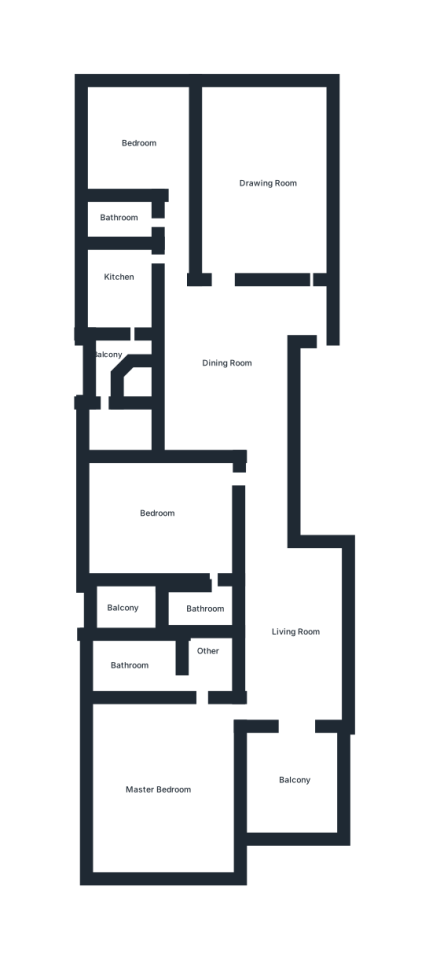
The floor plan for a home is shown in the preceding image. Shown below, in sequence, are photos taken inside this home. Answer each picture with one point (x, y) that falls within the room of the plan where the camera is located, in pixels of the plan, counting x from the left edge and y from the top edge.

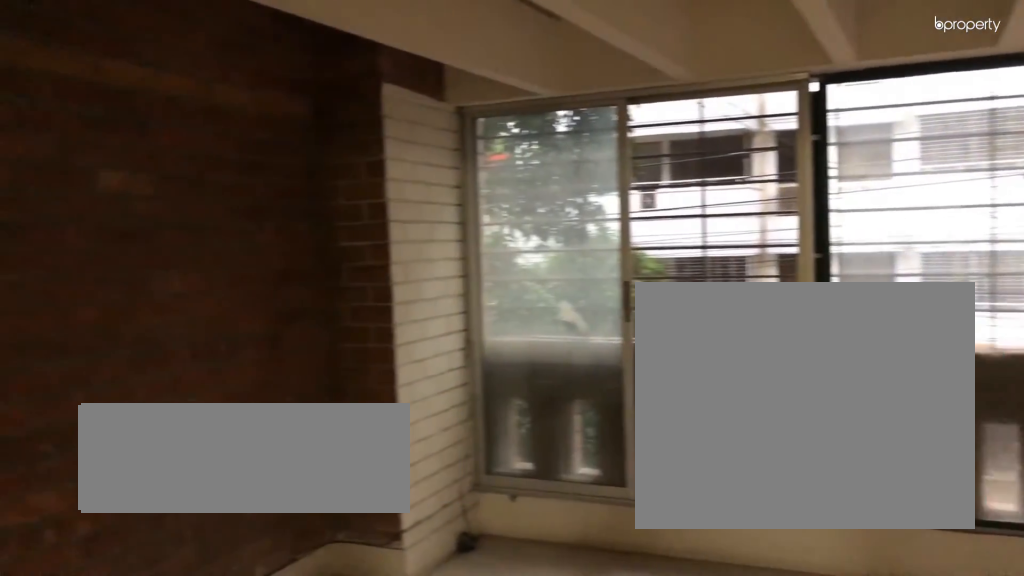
(291, 780)
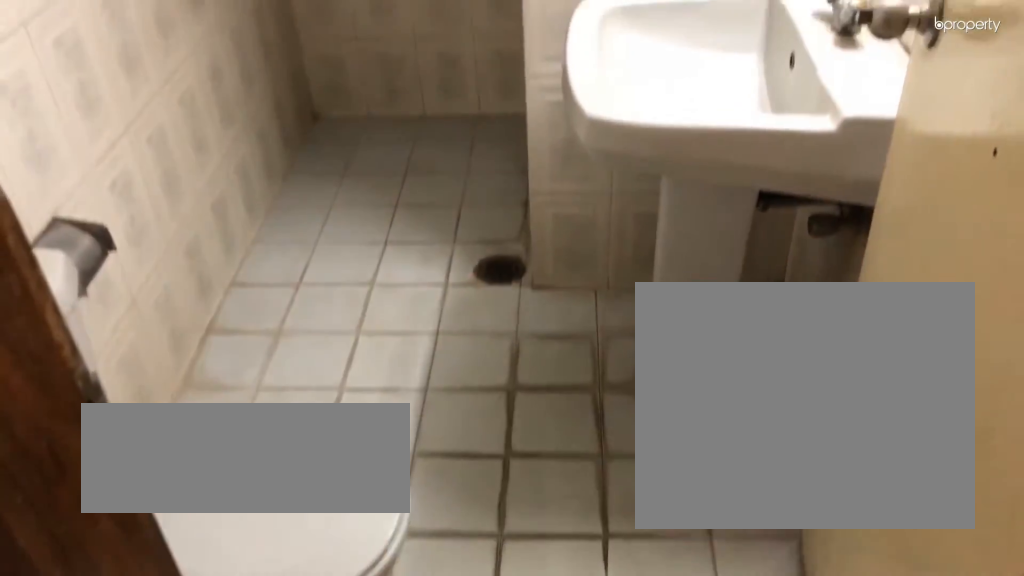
(130, 218)
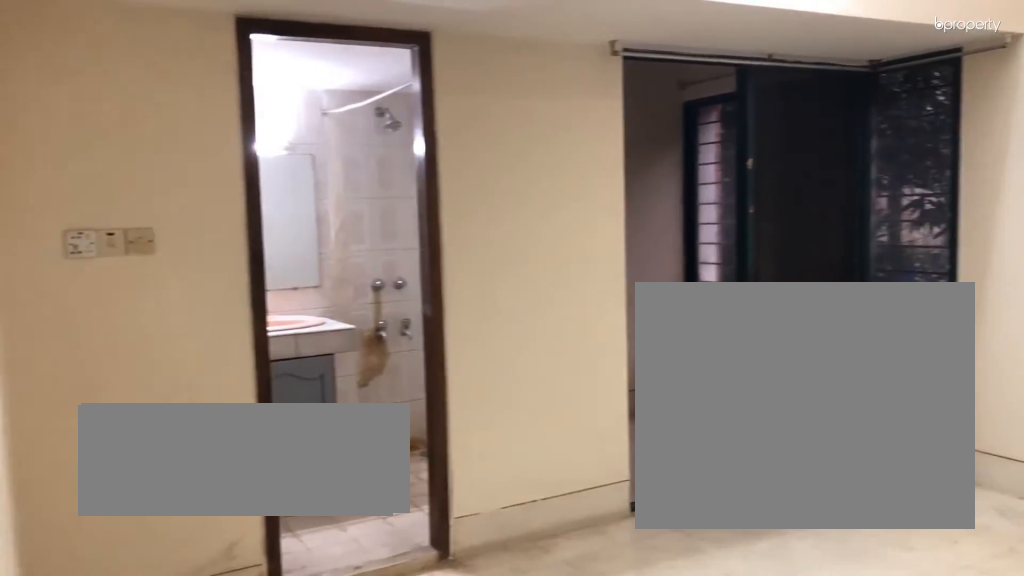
(162, 508)
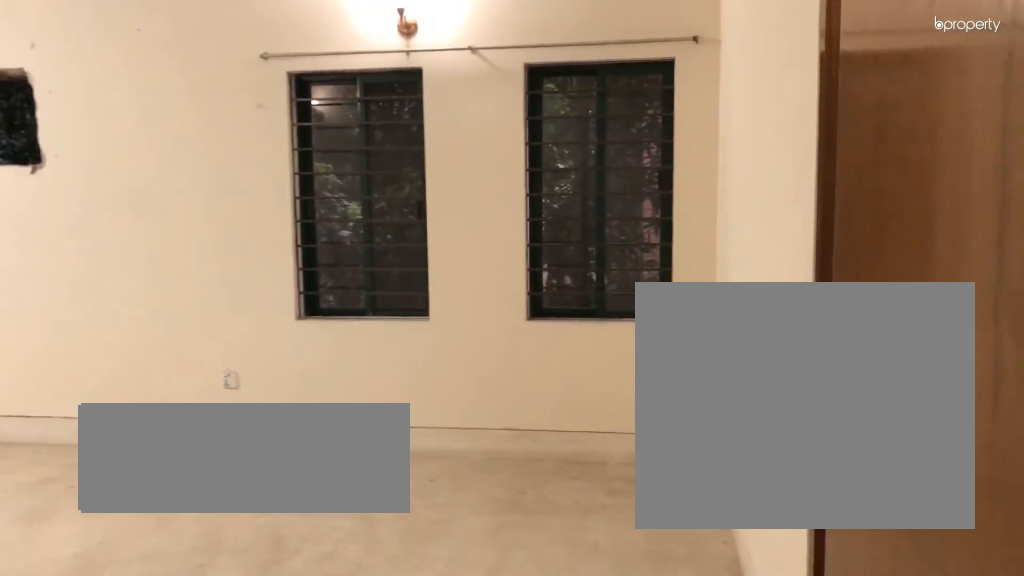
(162, 781)
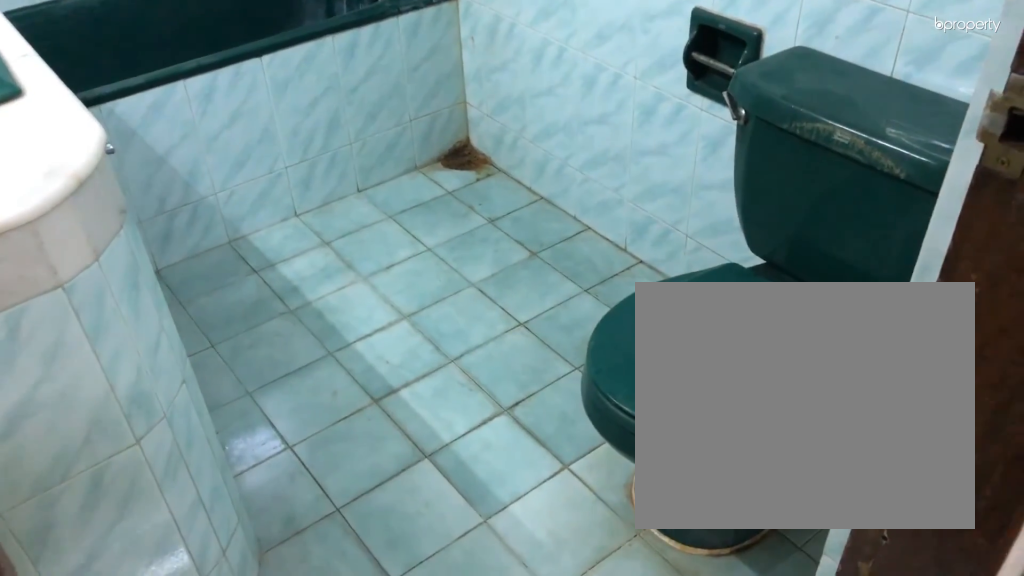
(133, 664)
